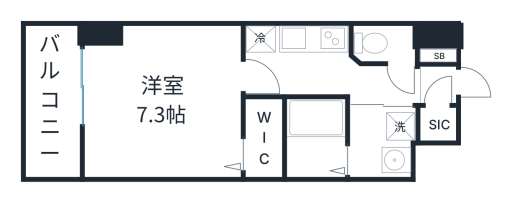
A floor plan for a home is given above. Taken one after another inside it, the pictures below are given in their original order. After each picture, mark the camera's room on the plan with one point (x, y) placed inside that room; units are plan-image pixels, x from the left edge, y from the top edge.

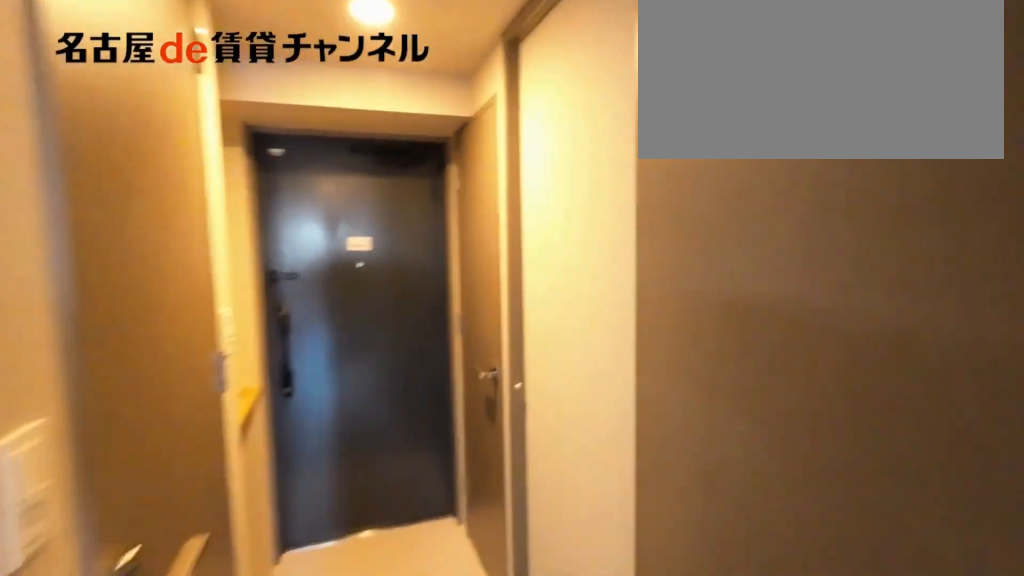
(329, 77)
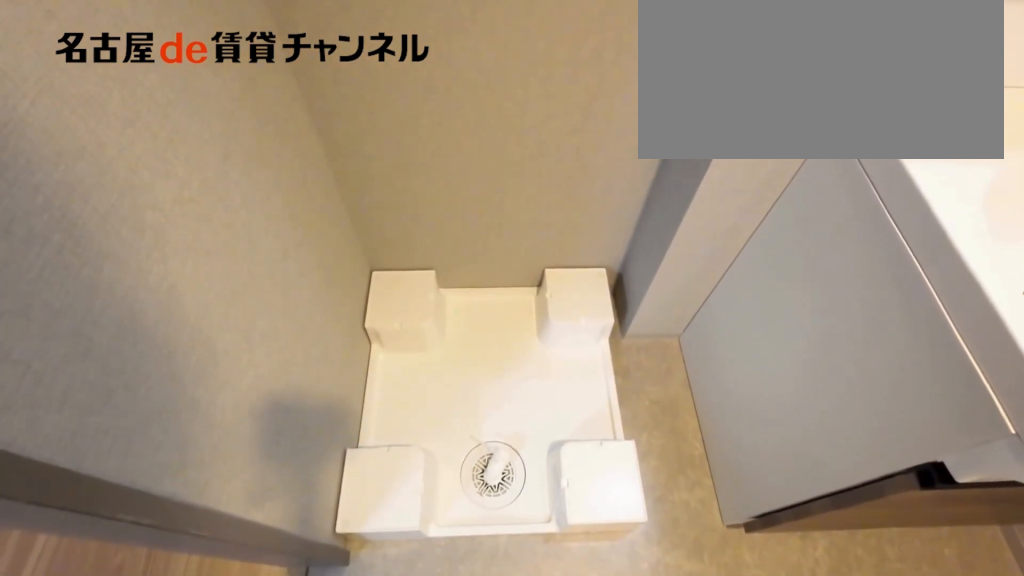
(382, 143)
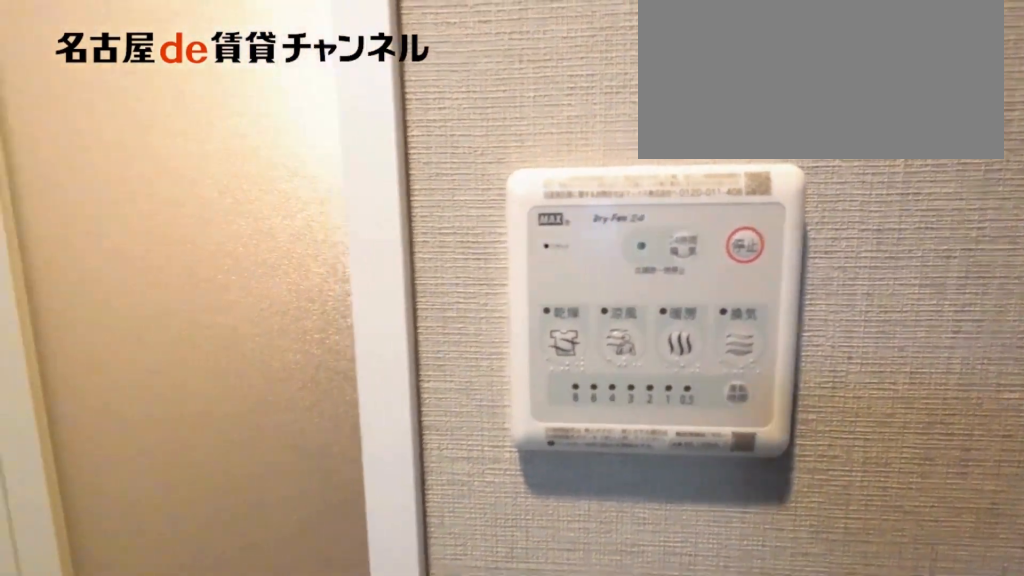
(382, 143)
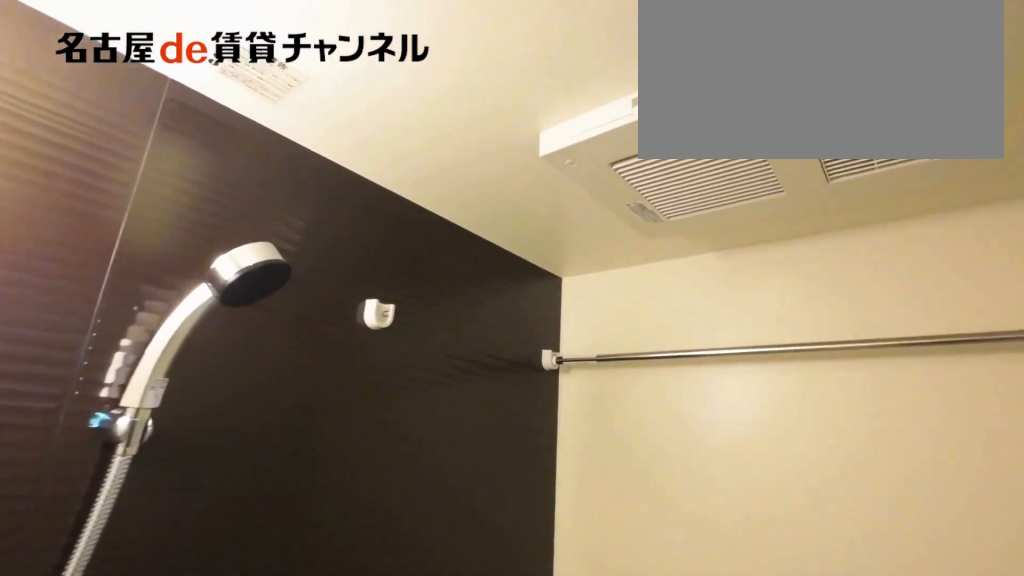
(315, 139)
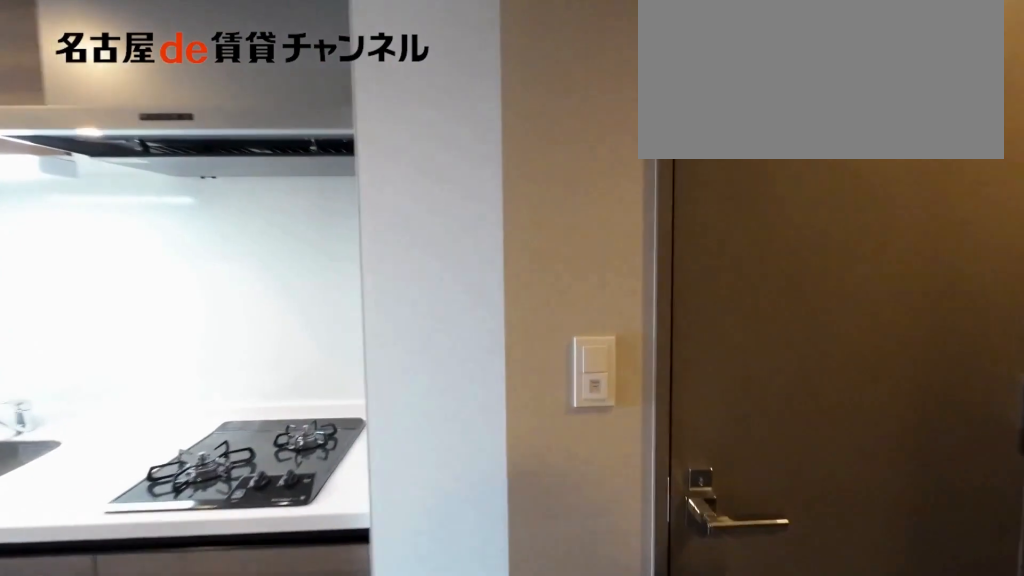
(329, 77)
